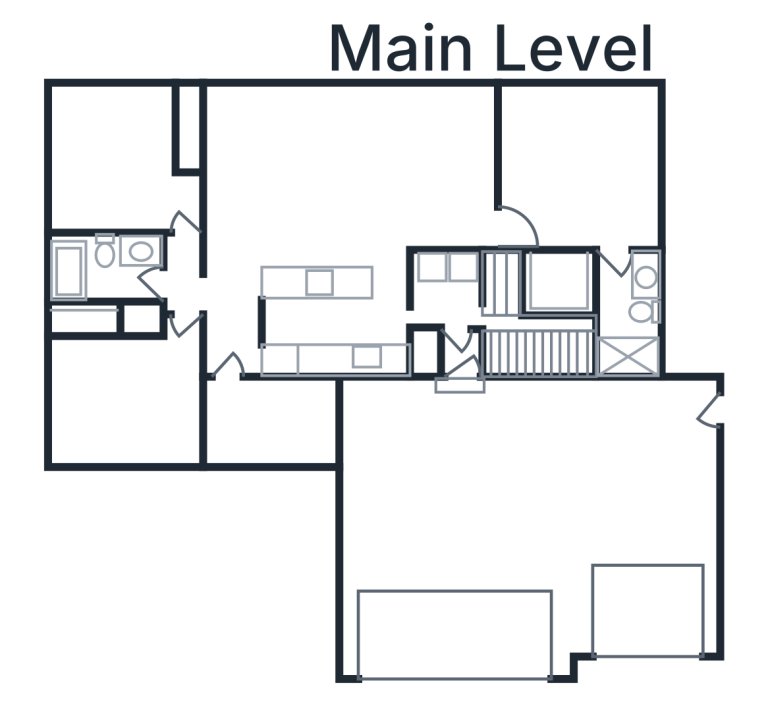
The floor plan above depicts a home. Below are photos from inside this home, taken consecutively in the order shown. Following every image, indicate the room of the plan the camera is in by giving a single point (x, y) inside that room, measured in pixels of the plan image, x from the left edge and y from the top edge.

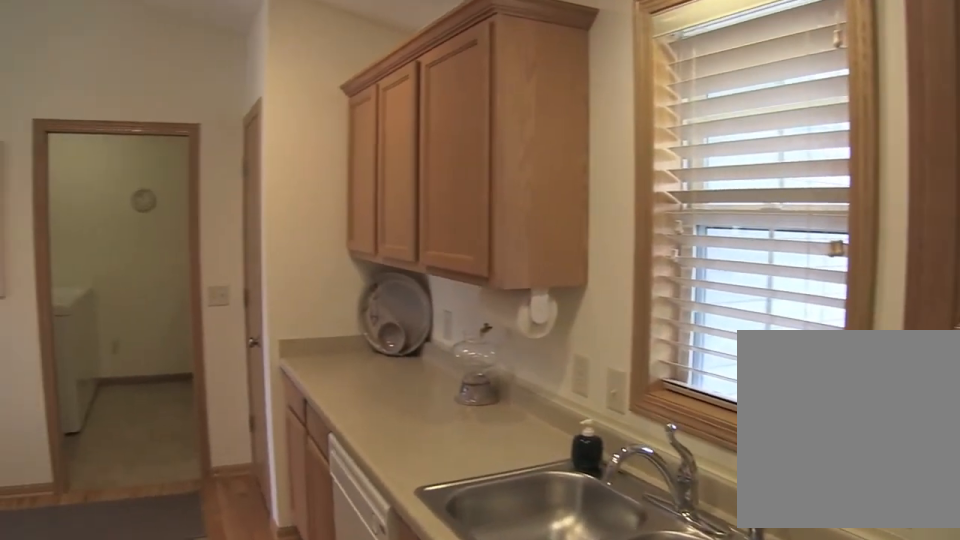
(335, 323)
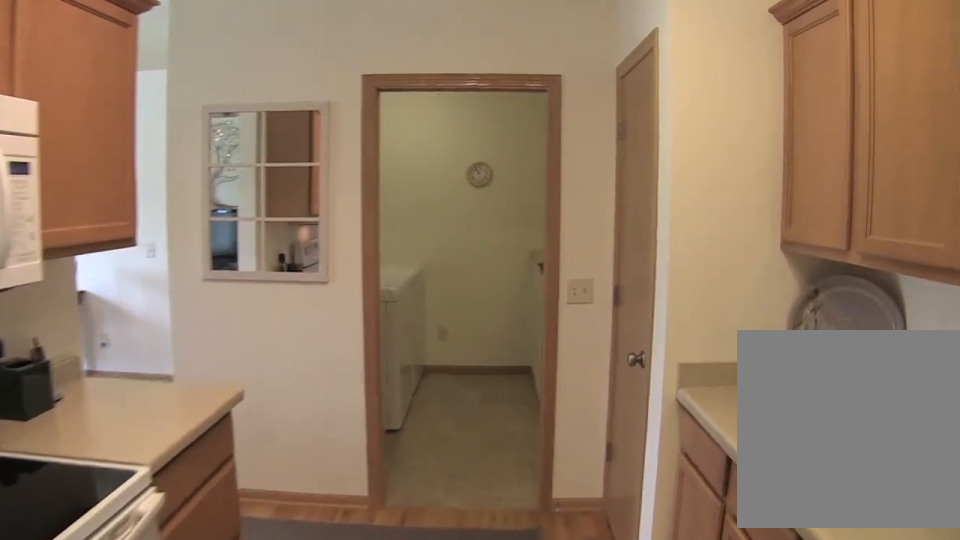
(335, 323)
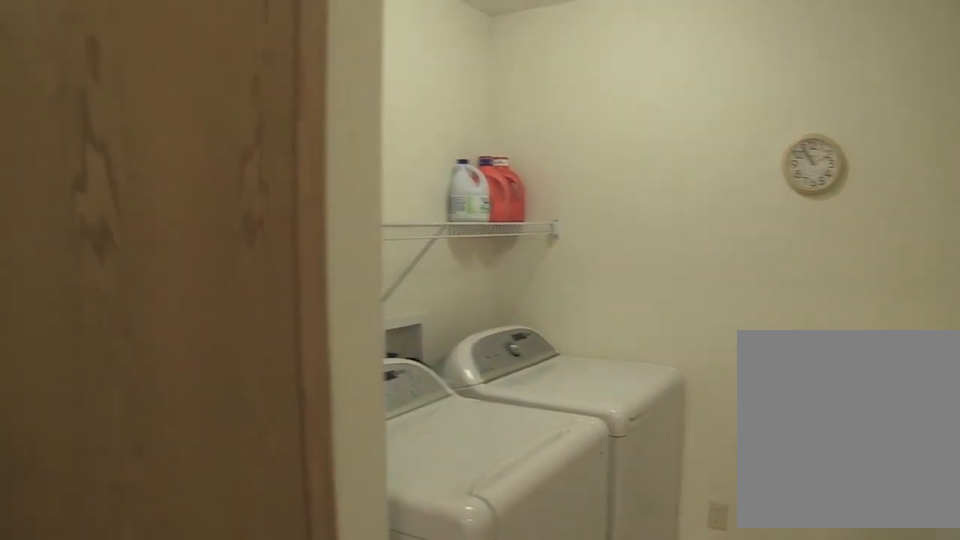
(450, 306)
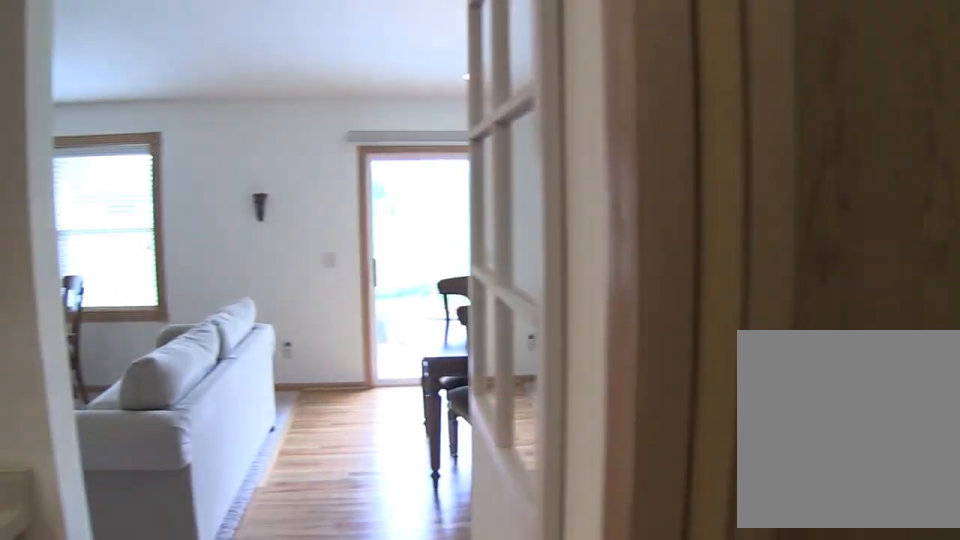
(451, 167)
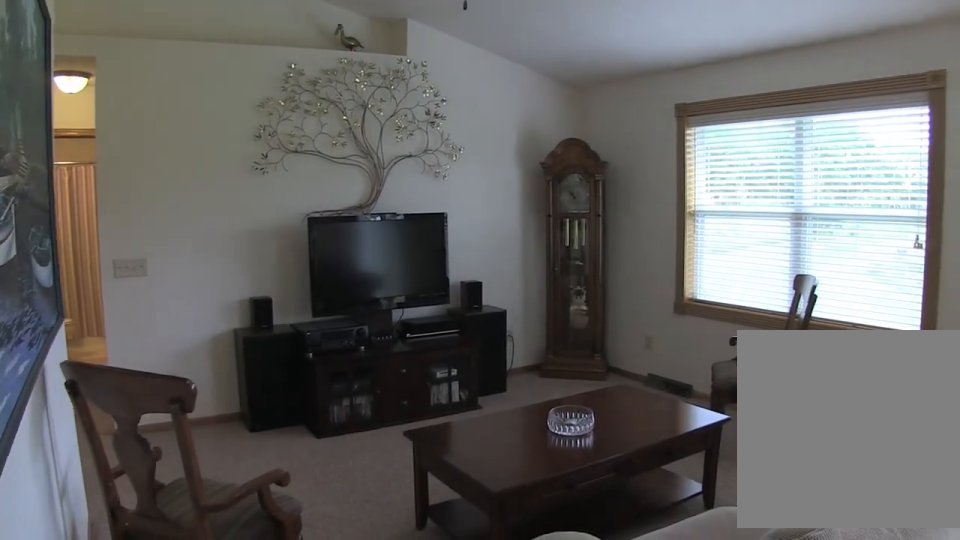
(308, 176)
